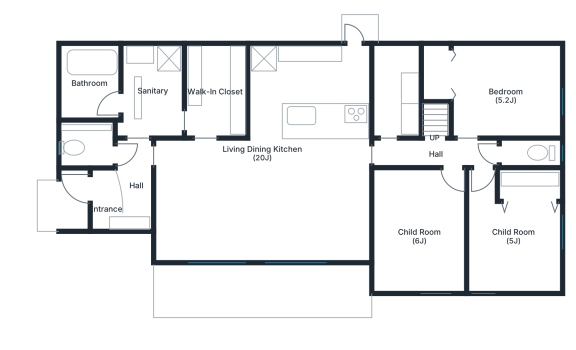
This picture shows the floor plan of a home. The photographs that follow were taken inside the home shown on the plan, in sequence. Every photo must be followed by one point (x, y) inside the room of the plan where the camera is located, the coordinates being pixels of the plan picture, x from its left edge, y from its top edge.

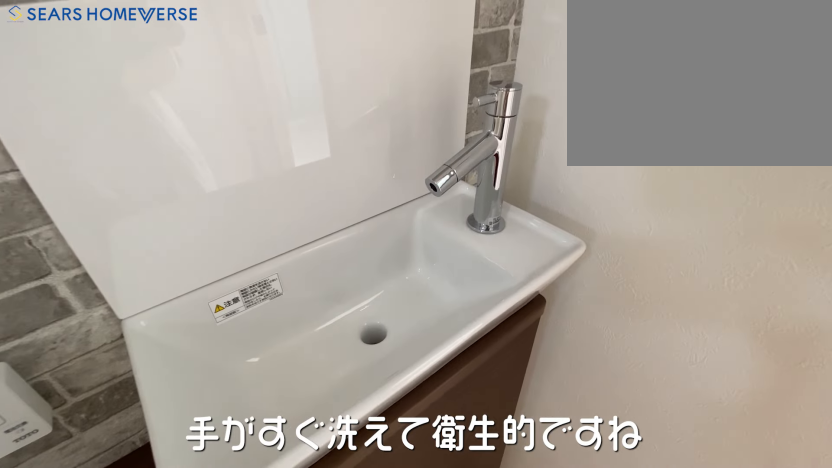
(92, 148)
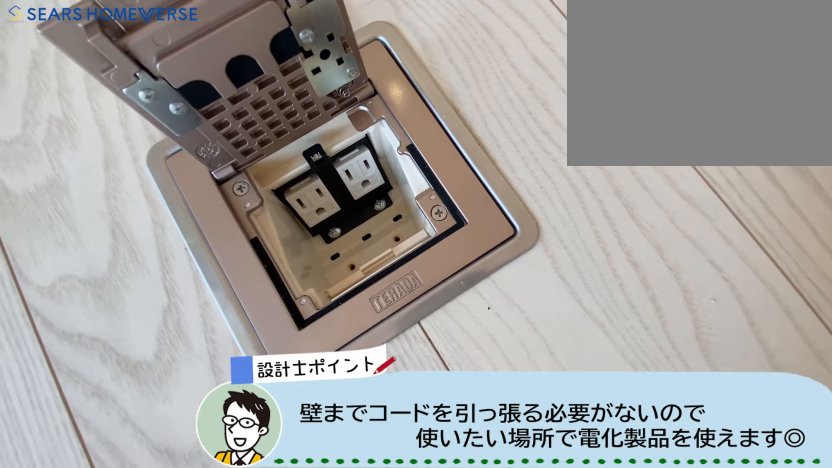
(264, 199)
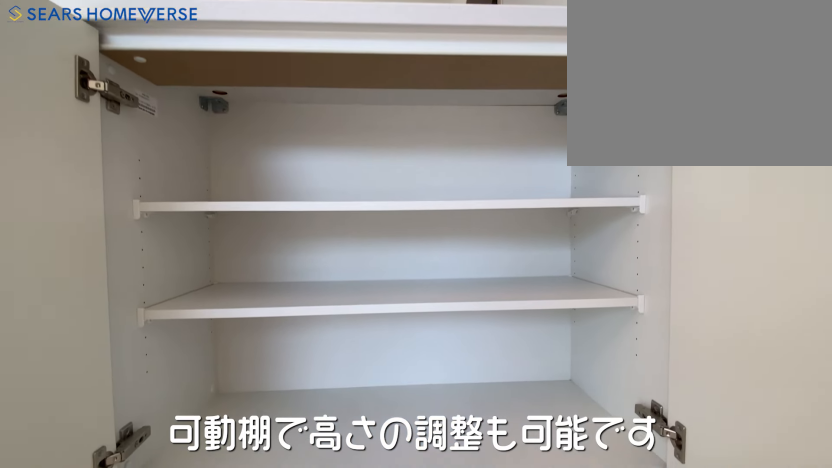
(317, 85)
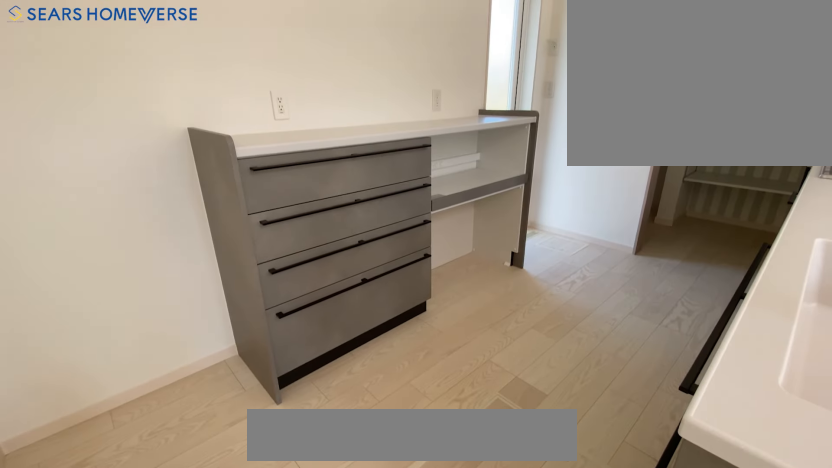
(317, 85)
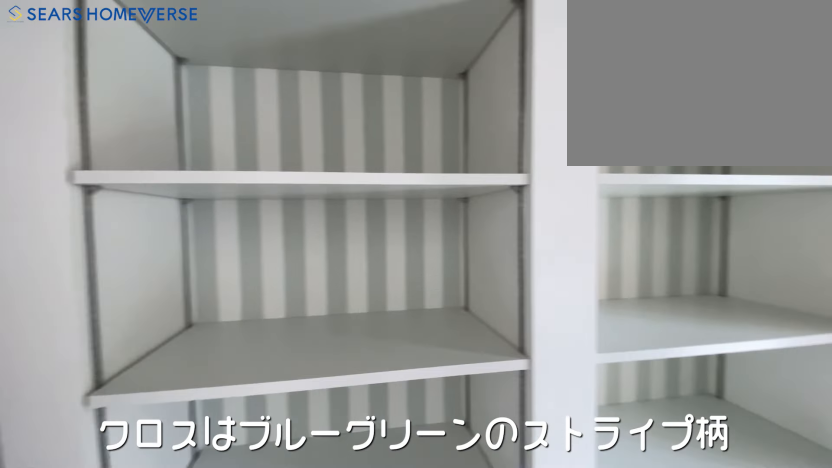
(394, 90)
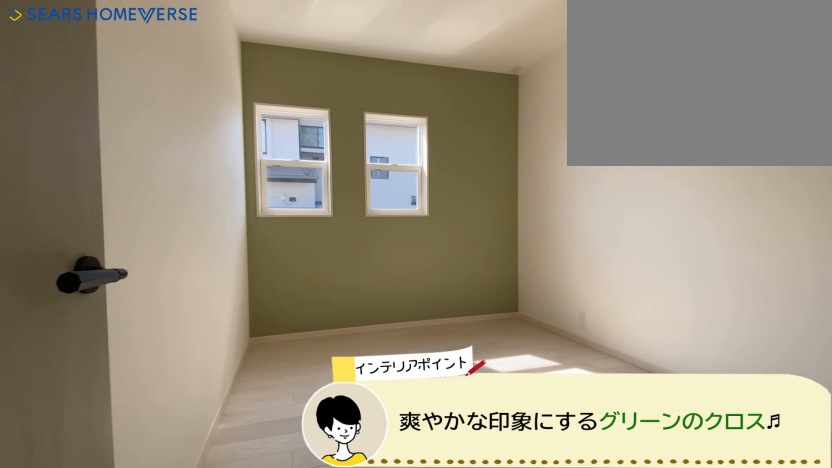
(419, 231)
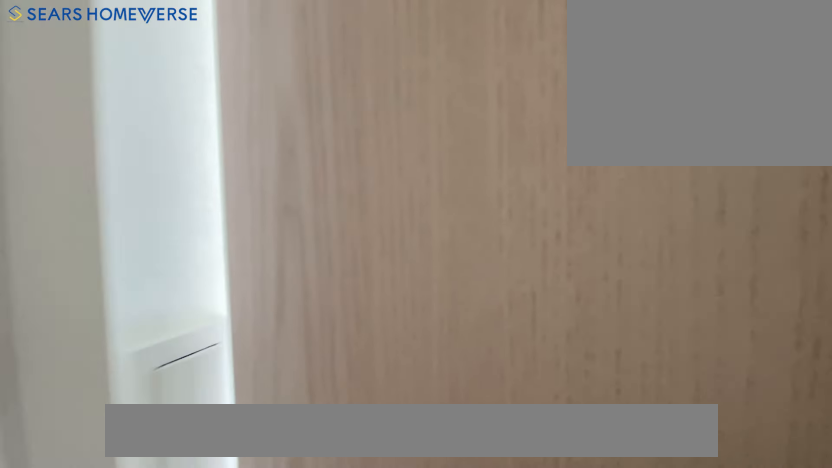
(521, 231)
